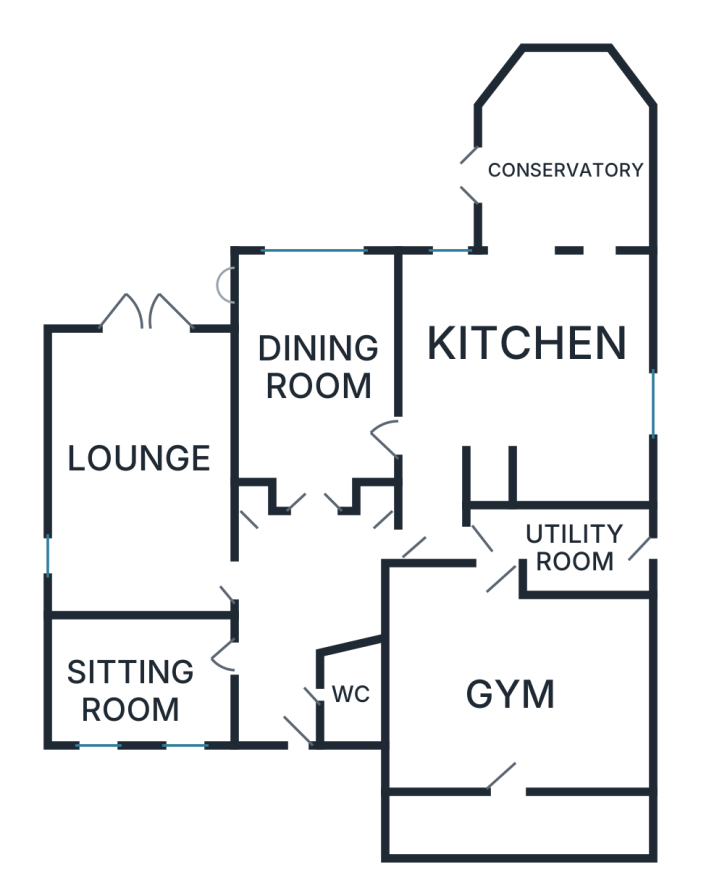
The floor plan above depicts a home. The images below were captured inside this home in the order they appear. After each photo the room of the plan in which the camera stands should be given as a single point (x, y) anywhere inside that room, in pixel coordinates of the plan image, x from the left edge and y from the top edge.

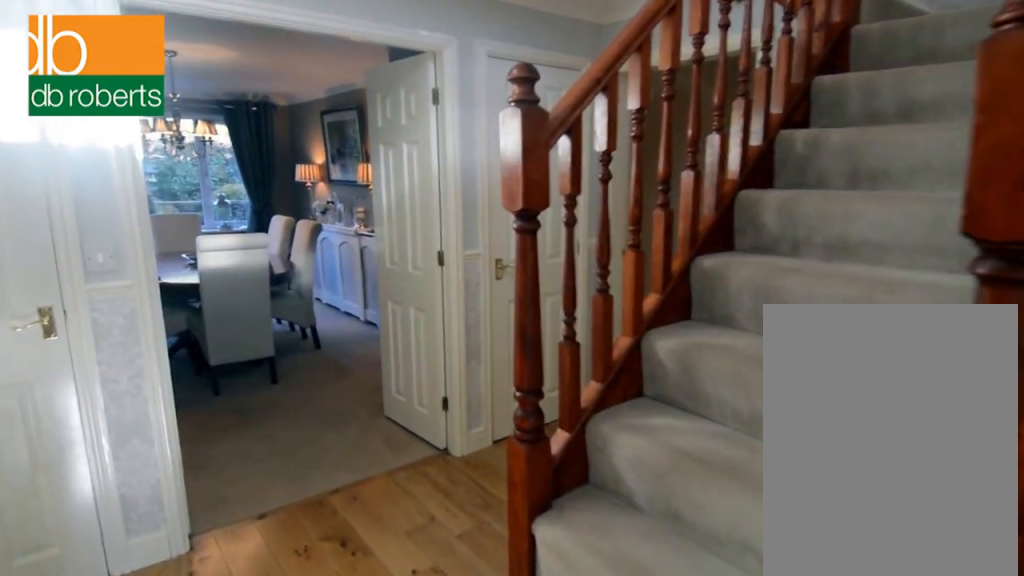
(310, 619)
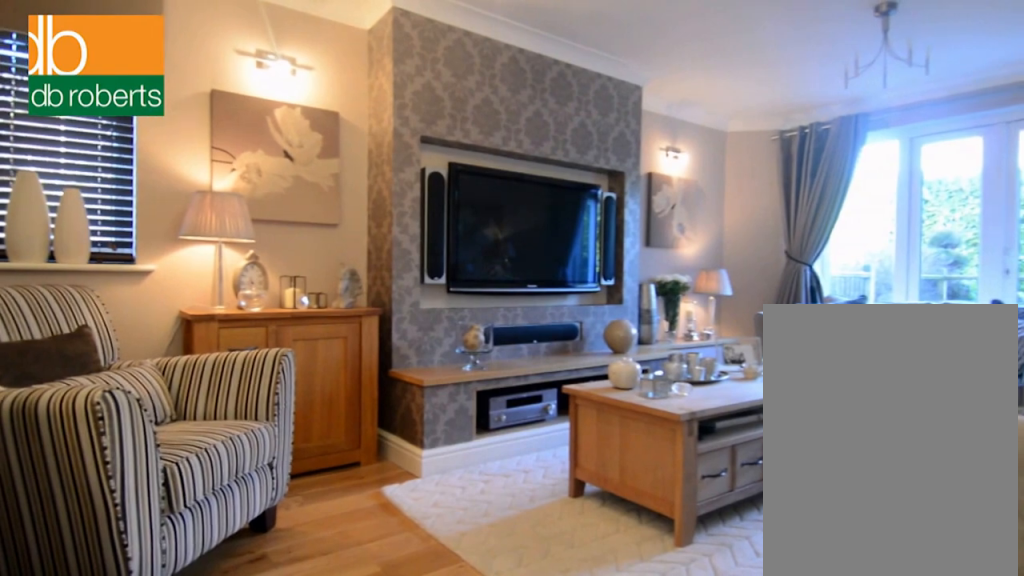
(139, 471)
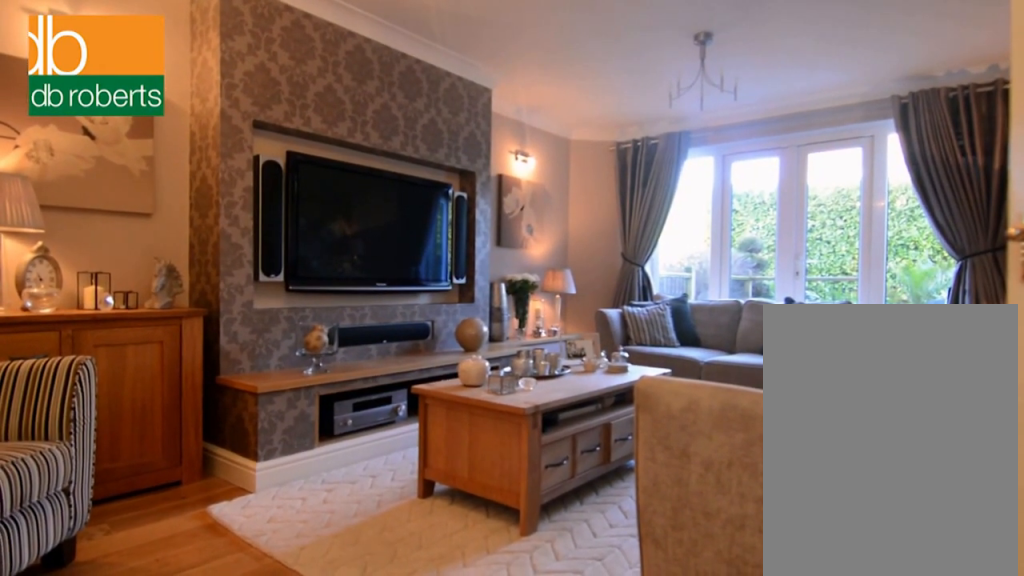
(139, 471)
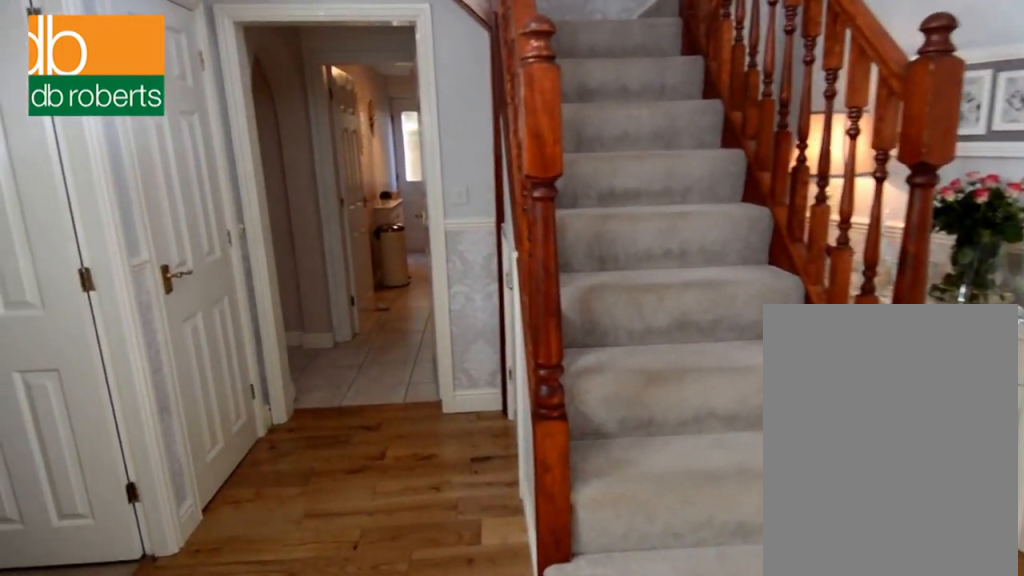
(310, 619)
